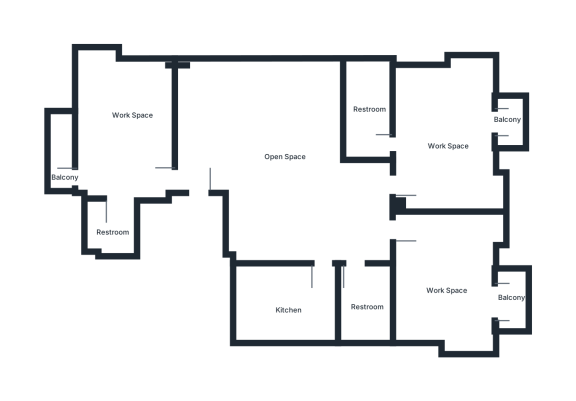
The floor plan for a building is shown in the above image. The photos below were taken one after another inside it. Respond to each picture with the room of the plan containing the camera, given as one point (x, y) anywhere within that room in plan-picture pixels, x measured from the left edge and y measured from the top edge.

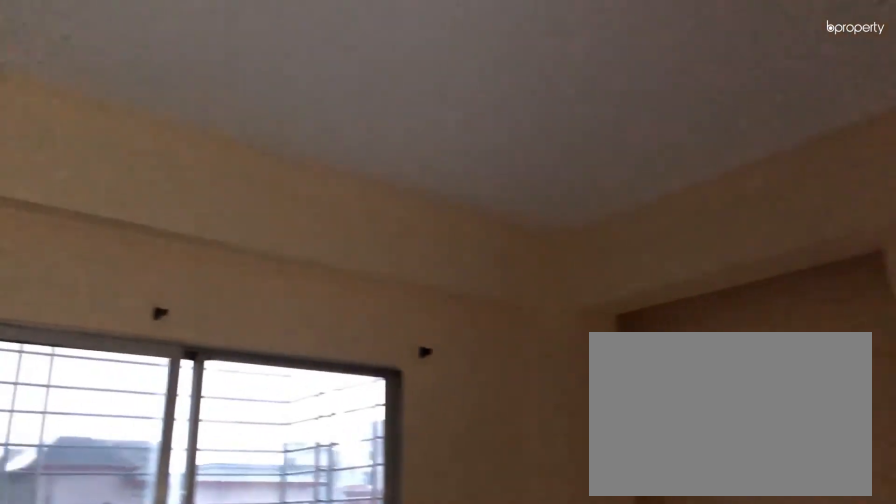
(444, 284)
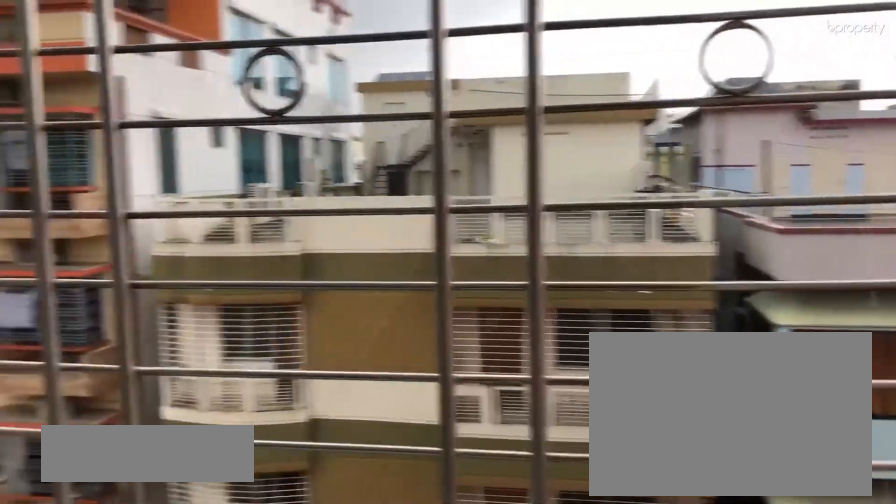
(508, 299)
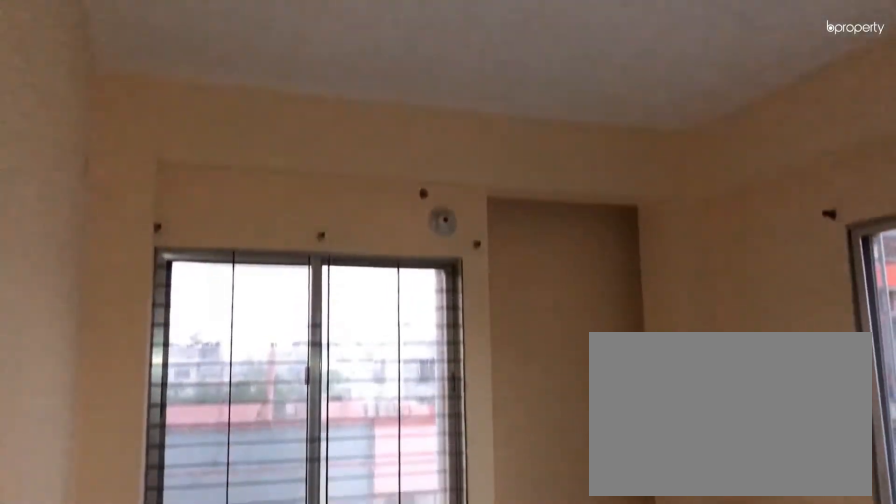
(447, 138)
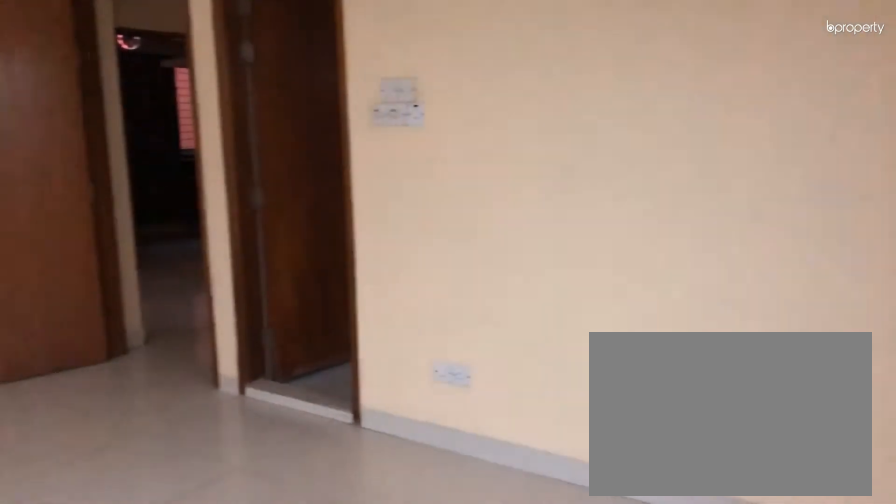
(446, 138)
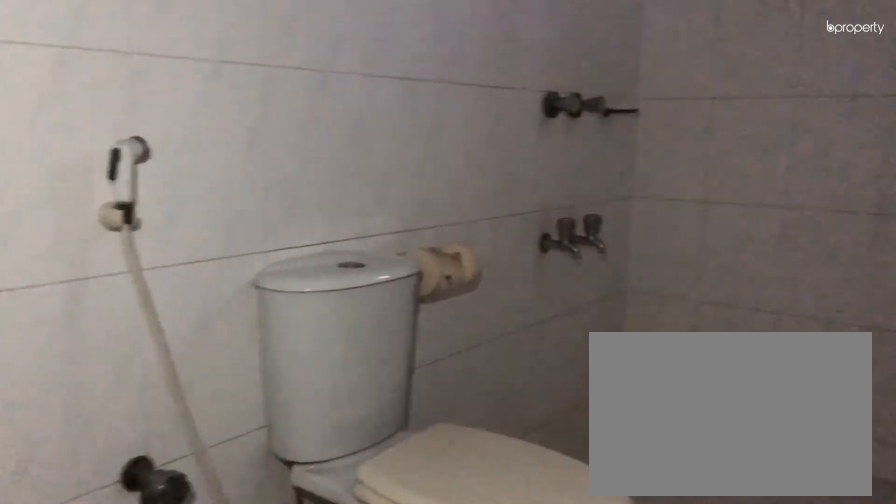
(367, 110)
